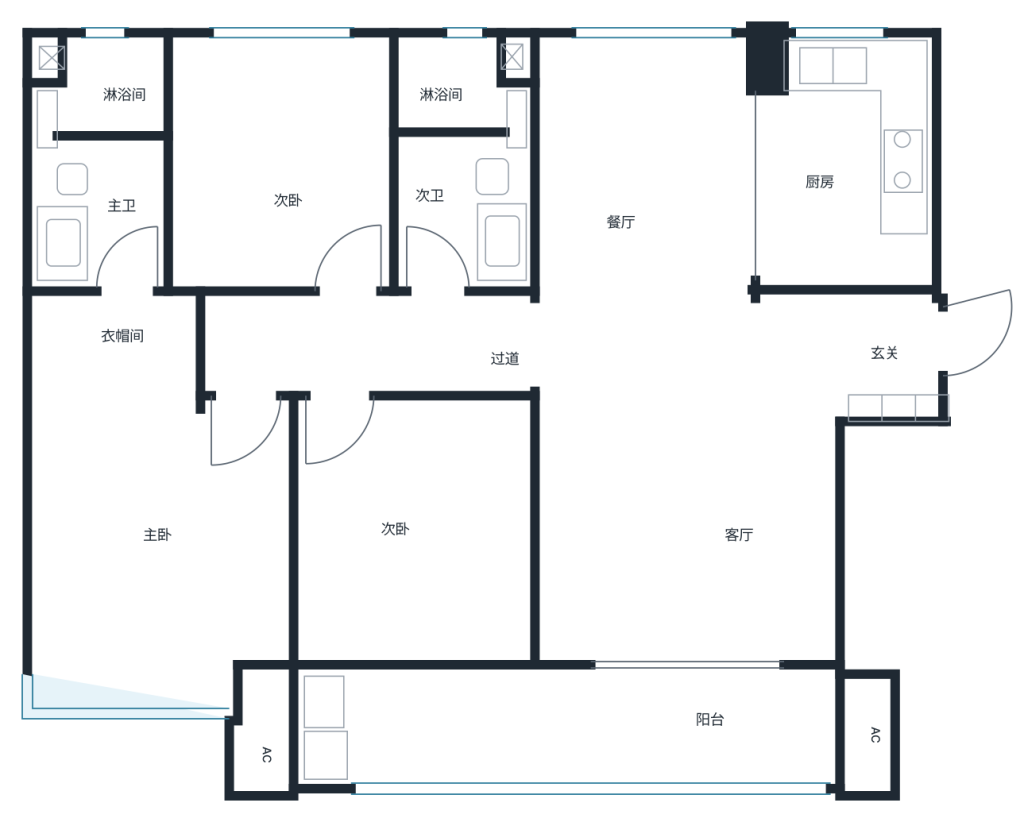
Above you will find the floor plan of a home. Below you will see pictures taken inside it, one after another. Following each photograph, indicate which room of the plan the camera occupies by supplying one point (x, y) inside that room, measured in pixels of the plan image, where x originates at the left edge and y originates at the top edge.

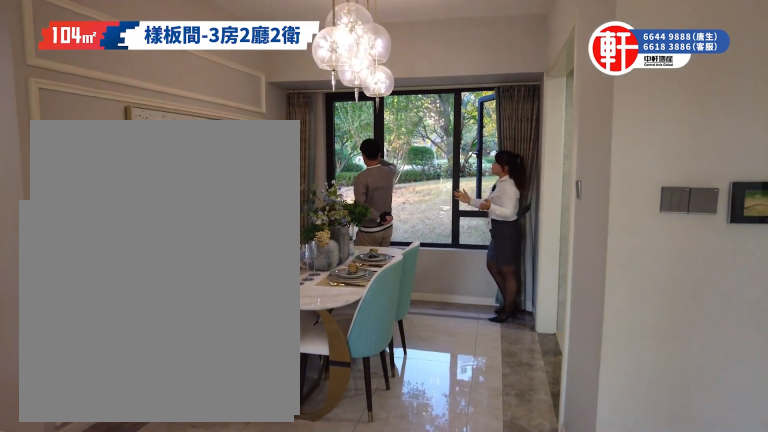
(642, 378)
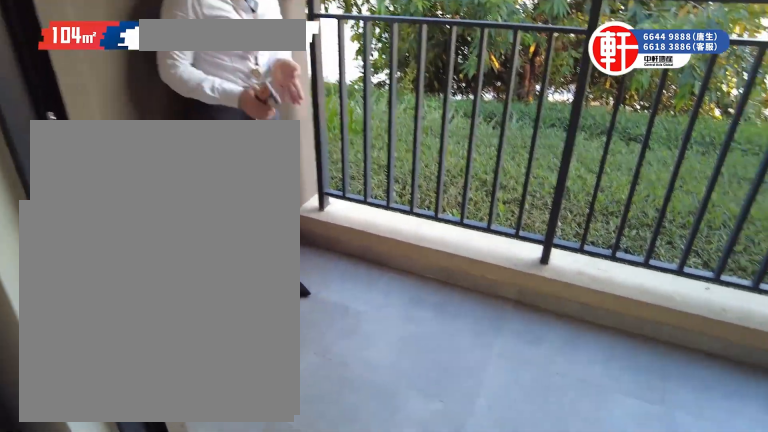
(593, 729)
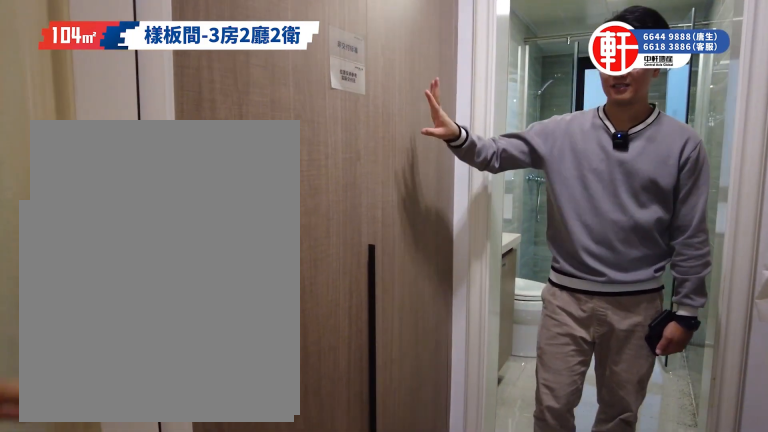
(155, 597)
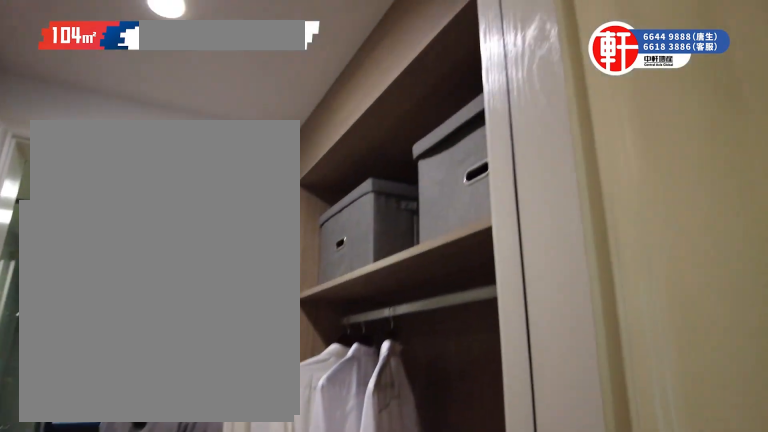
(155, 597)
